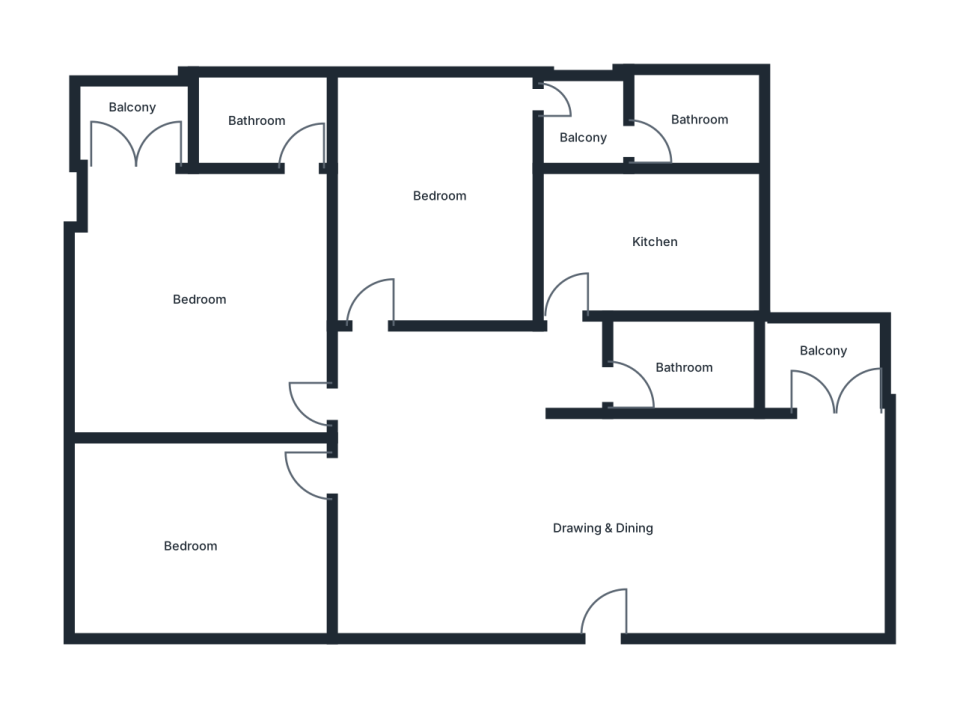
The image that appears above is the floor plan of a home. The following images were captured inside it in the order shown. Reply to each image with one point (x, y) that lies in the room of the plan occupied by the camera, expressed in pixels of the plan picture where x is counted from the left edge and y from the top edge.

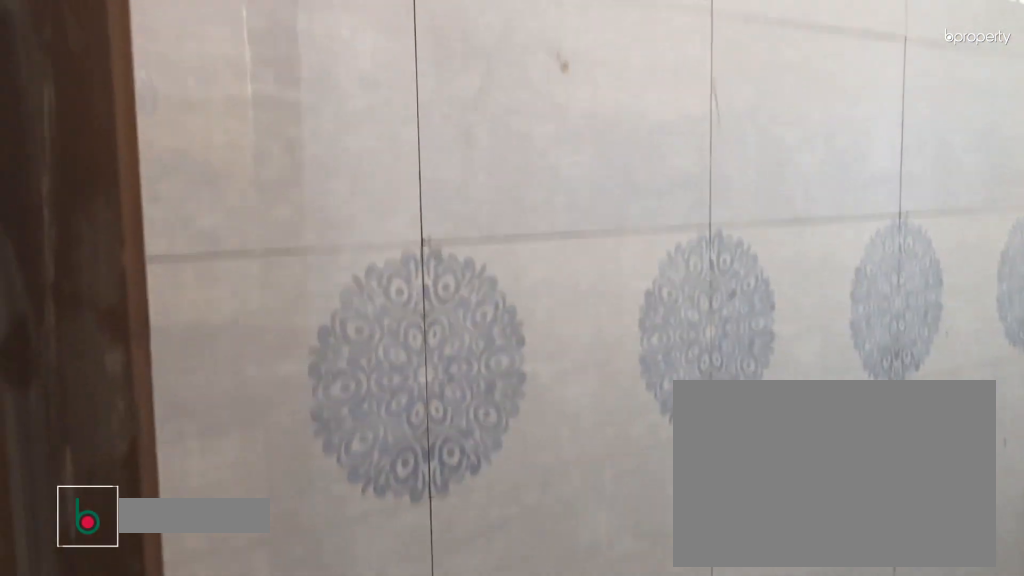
(698, 120)
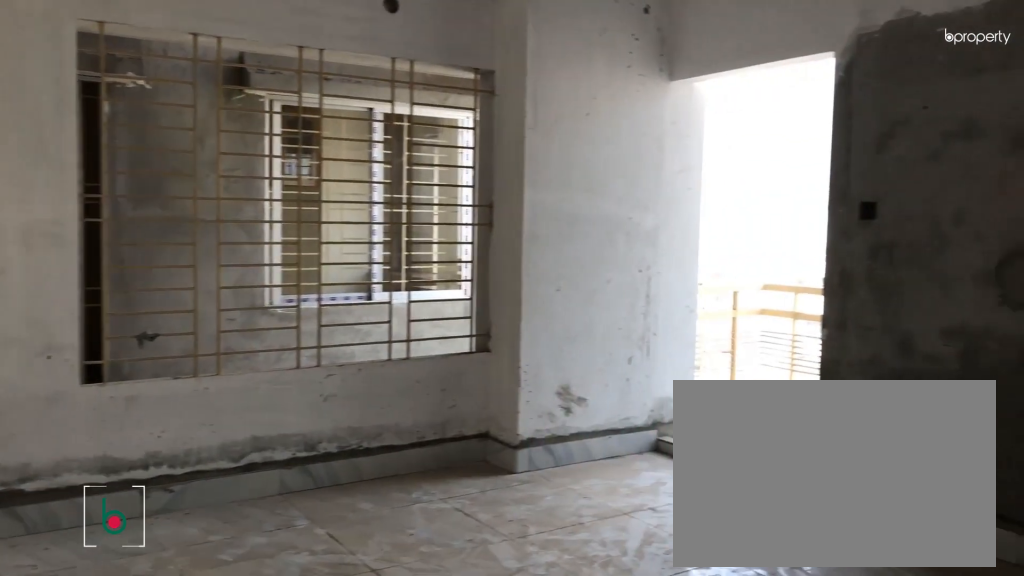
(203, 305)
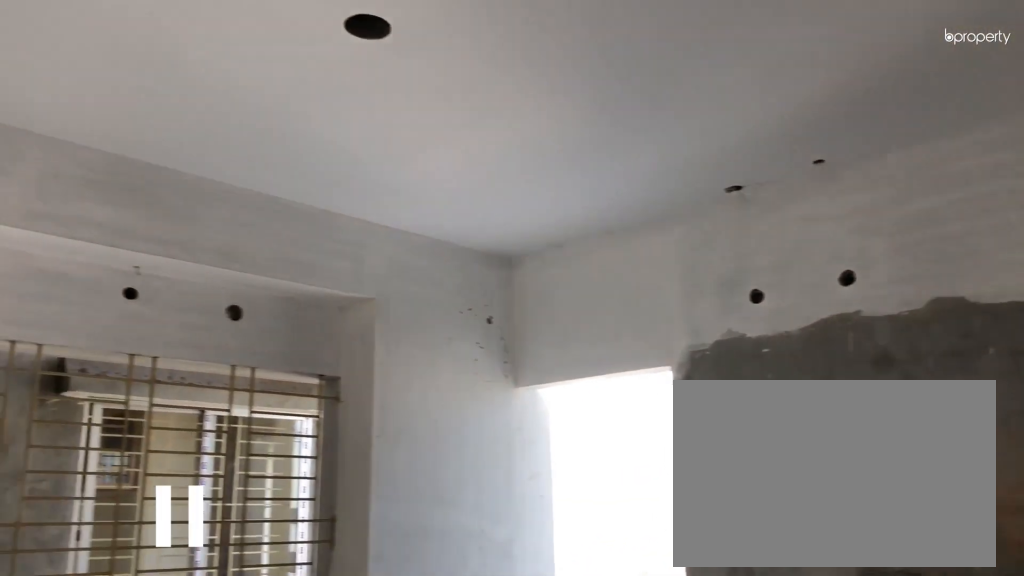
(203, 305)
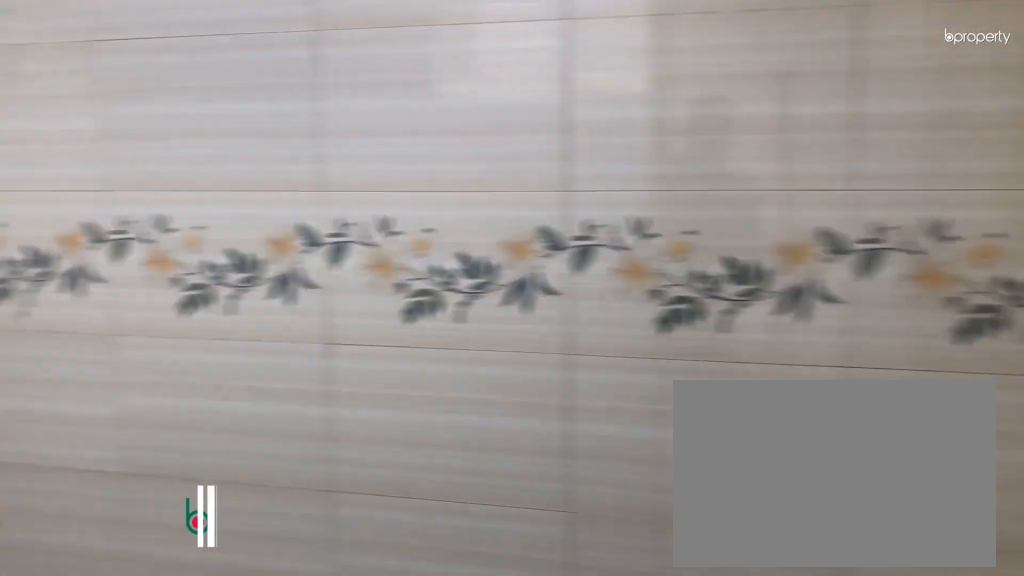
(259, 127)
